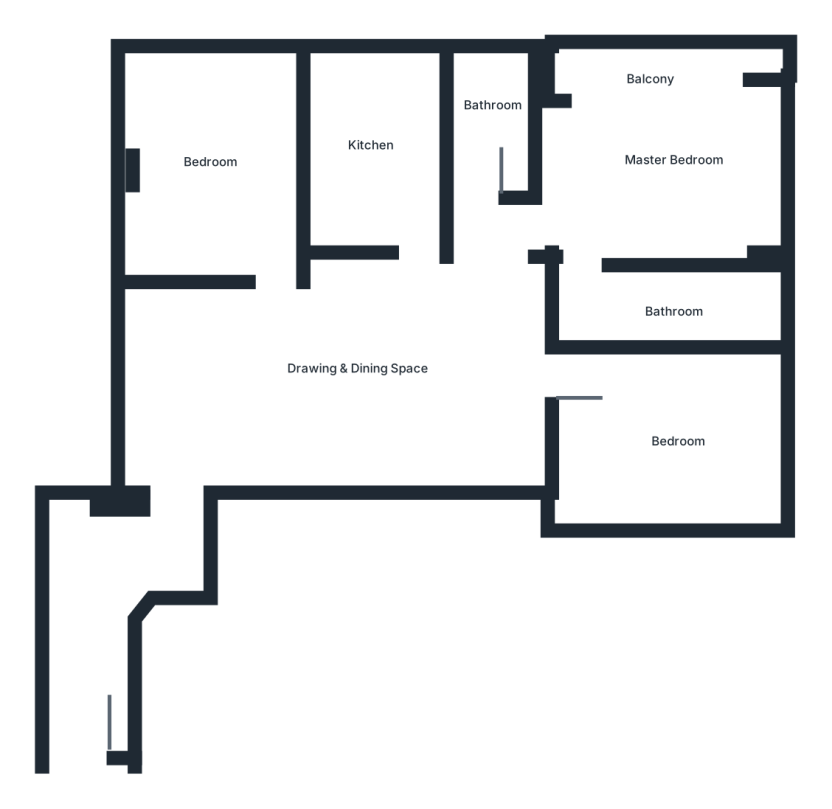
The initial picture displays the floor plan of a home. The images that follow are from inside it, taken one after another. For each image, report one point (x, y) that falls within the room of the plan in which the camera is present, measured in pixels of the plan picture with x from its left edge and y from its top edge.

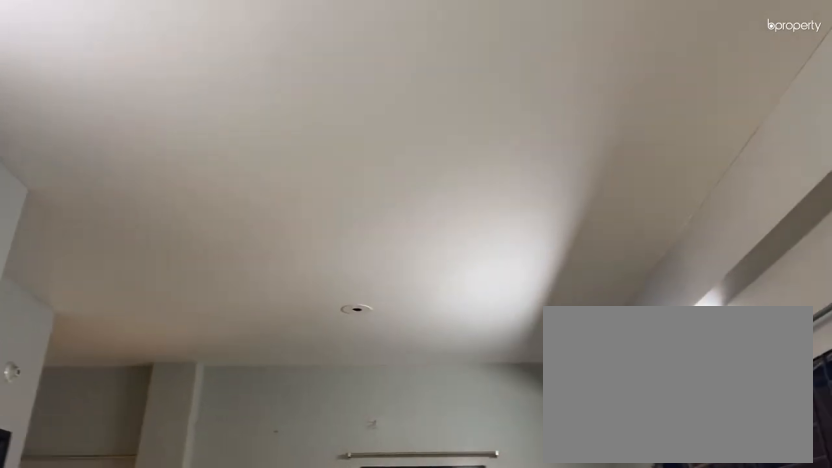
(352, 341)
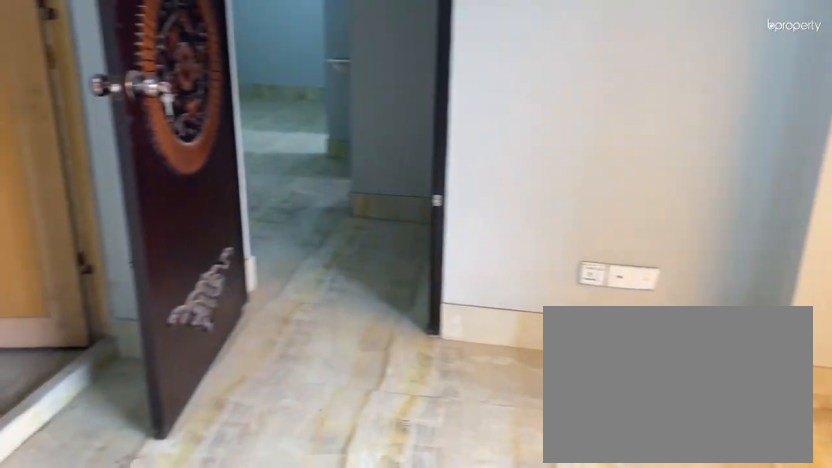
(657, 167)
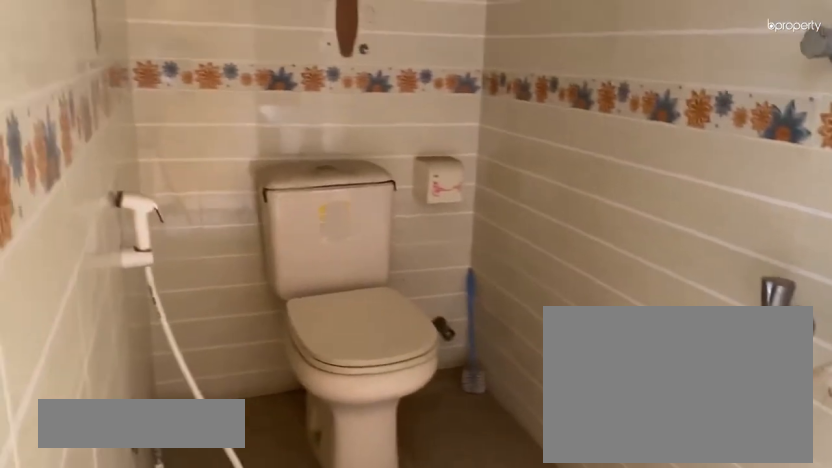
(664, 313)
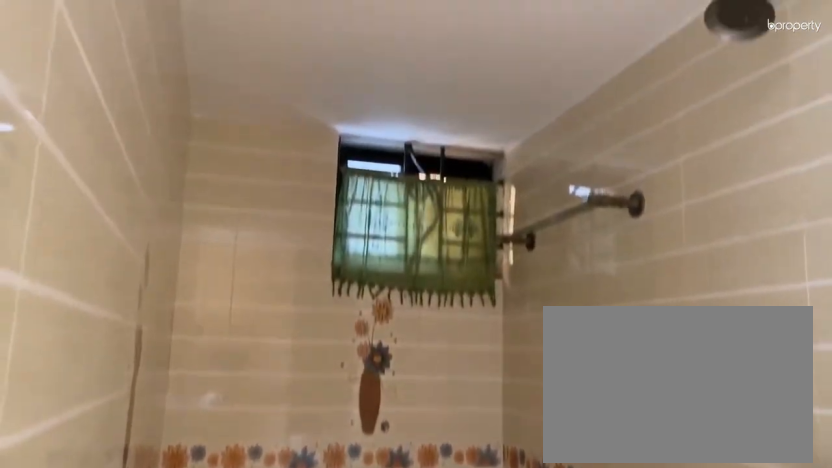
(664, 313)
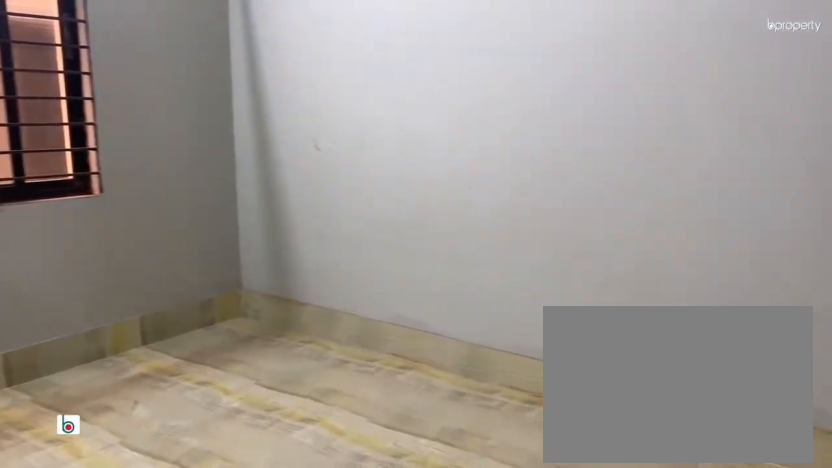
(672, 431)
